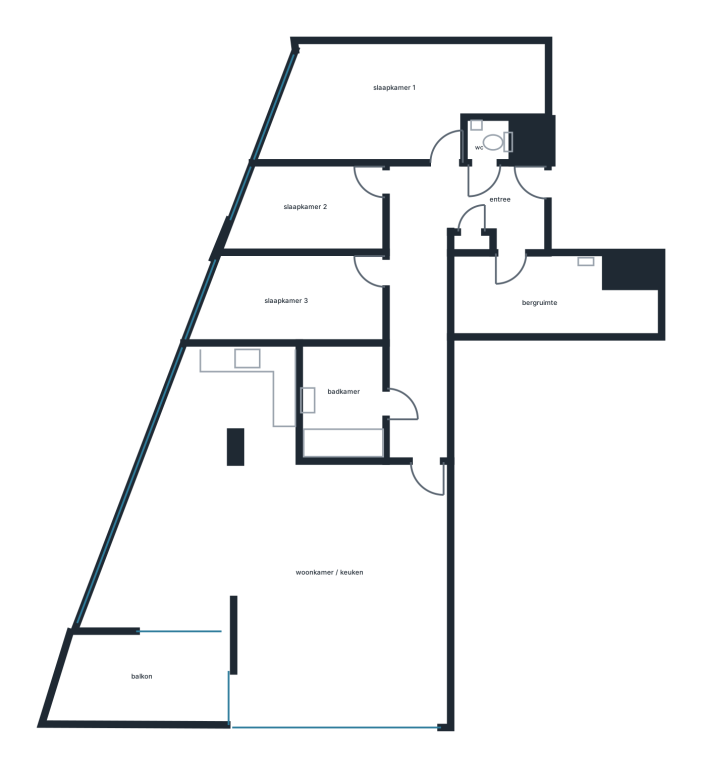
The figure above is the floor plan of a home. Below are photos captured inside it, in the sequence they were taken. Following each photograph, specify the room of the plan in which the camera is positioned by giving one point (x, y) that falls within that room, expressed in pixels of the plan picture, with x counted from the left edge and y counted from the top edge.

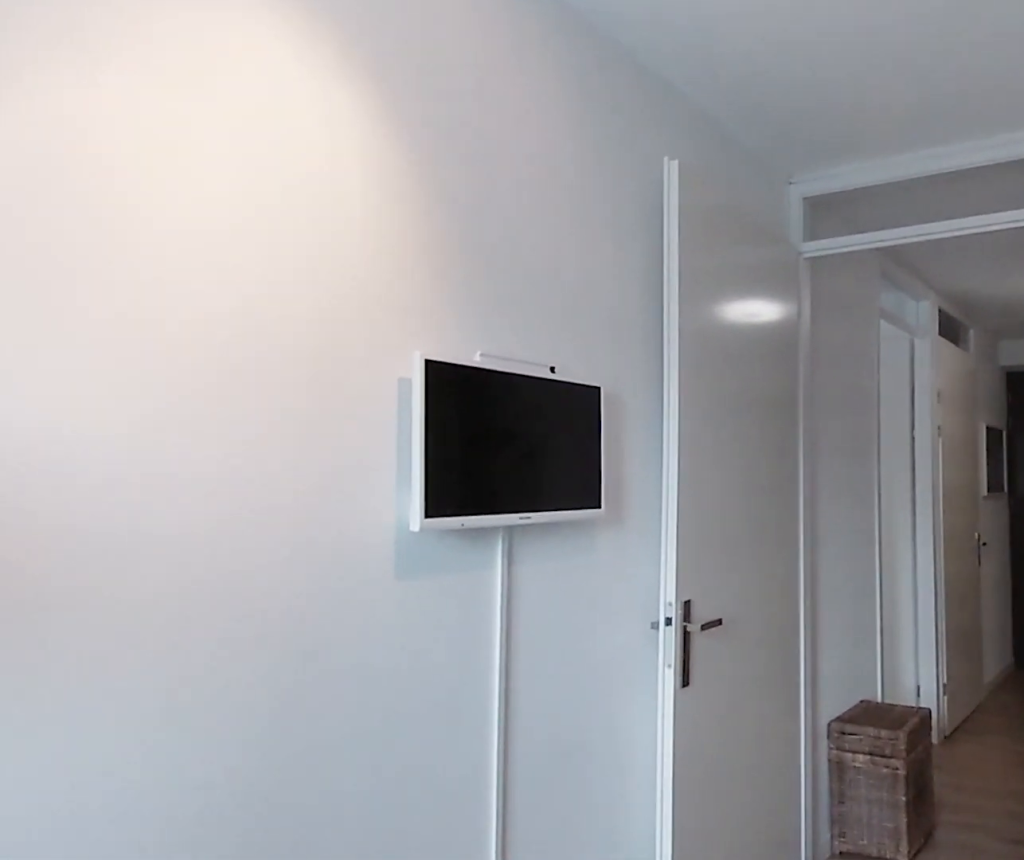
(310, 209)
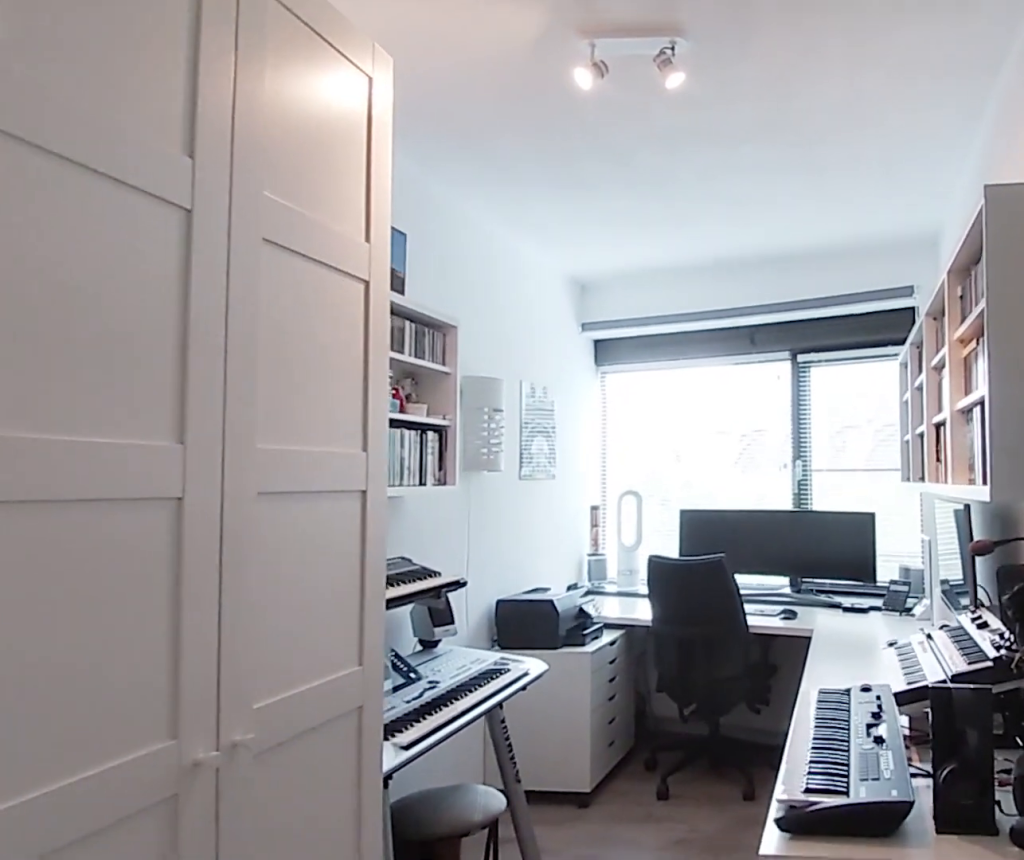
(294, 298)
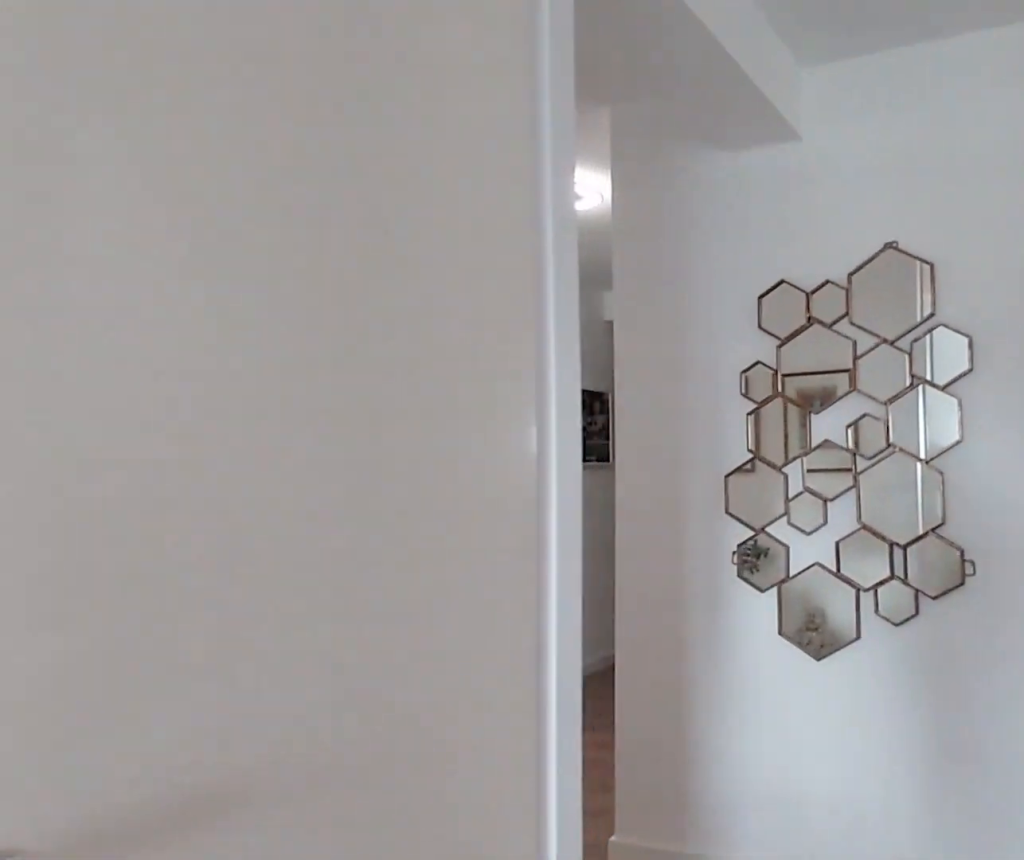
(294, 298)
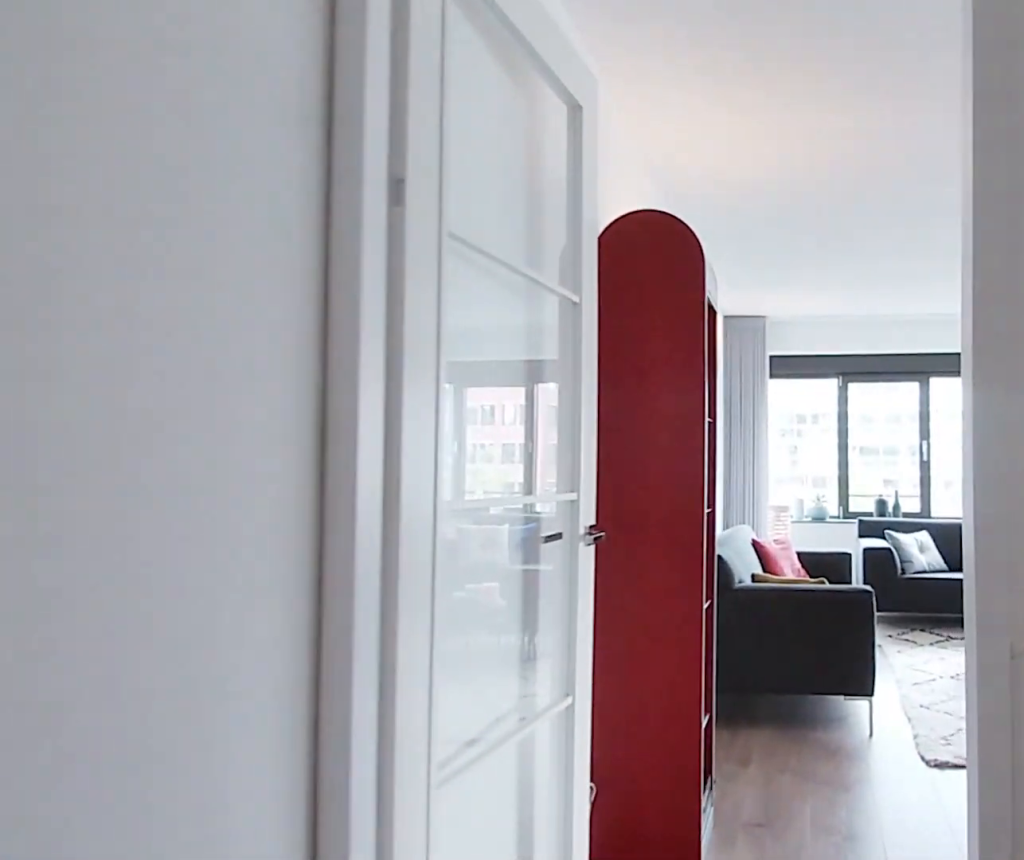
(441, 277)
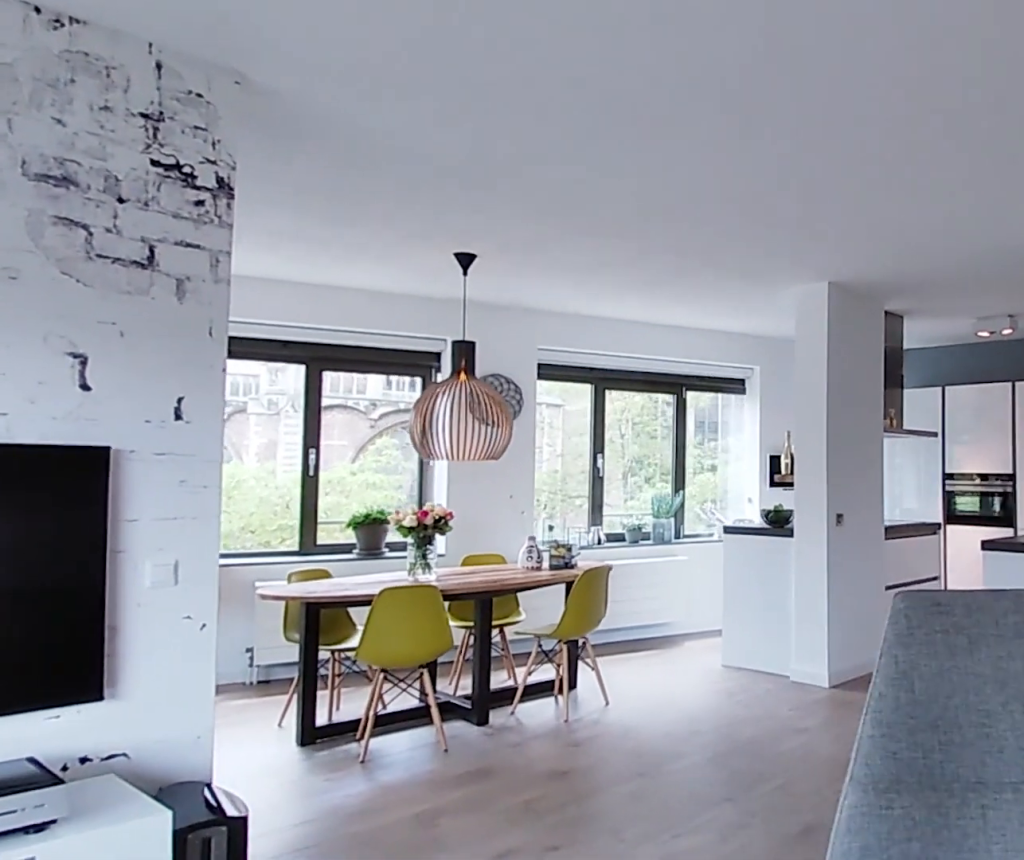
(351, 604)
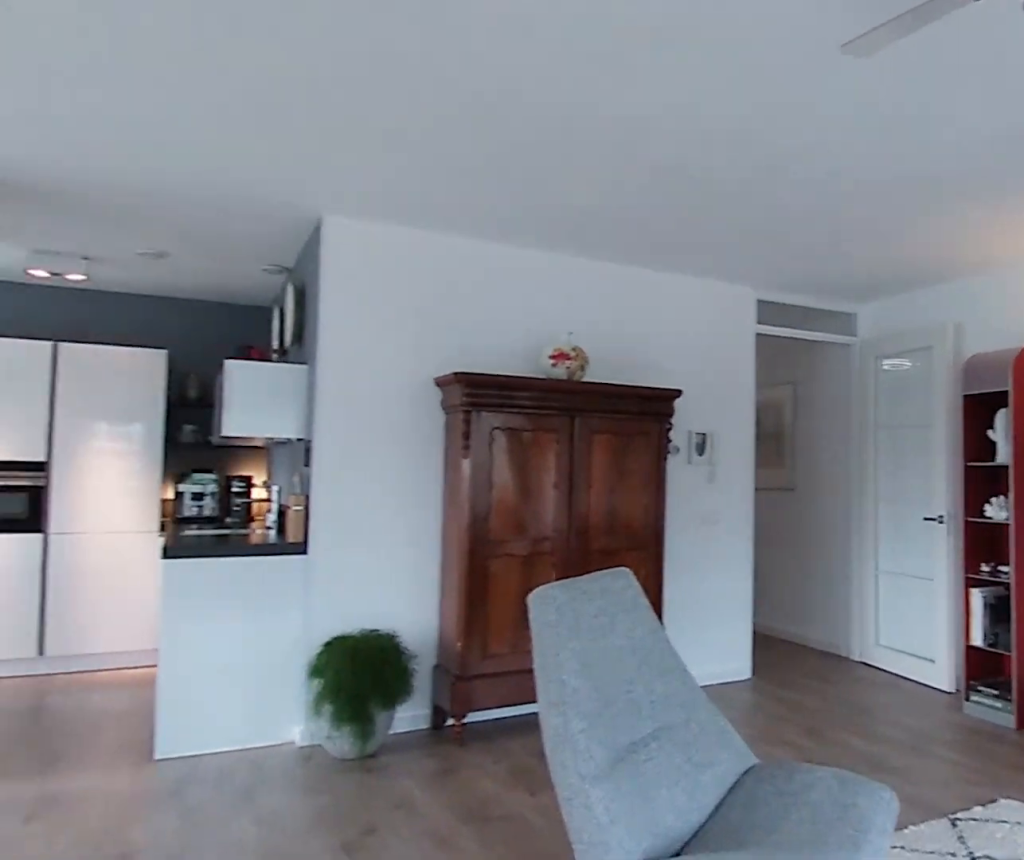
(351, 604)
